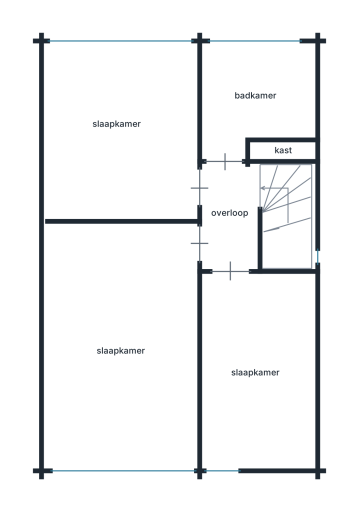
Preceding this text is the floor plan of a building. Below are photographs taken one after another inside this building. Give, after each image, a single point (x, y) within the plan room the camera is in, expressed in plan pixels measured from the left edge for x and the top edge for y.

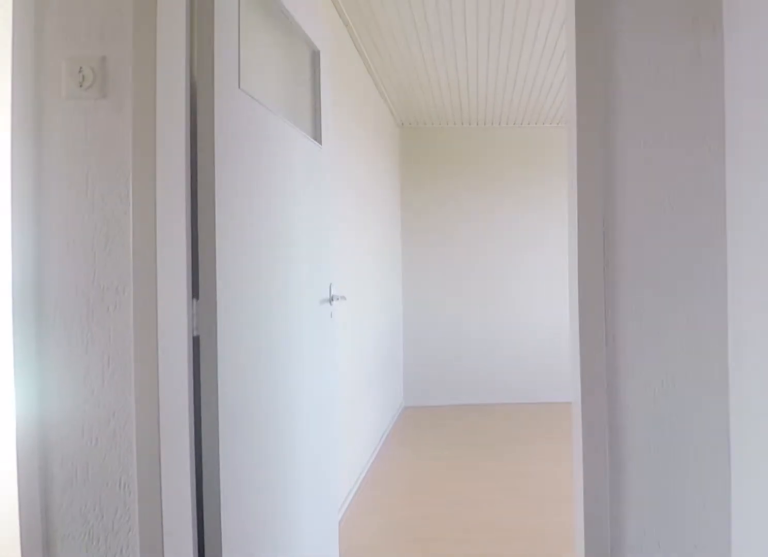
(229, 216)
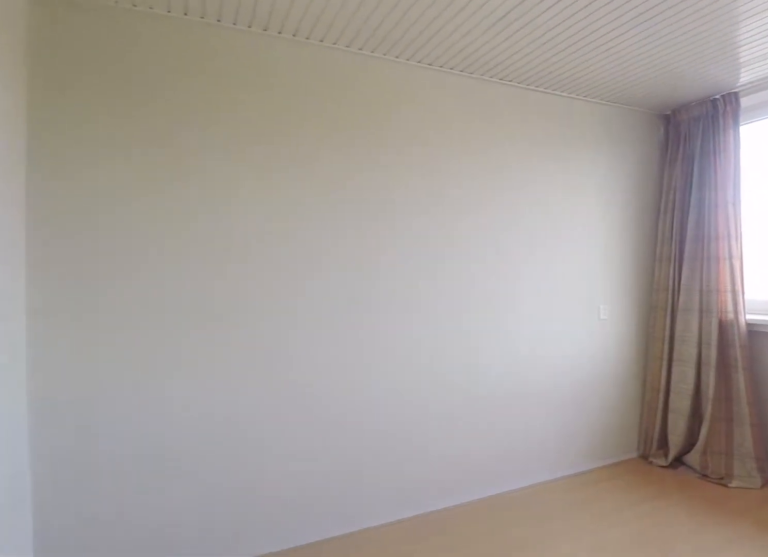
(122, 140)
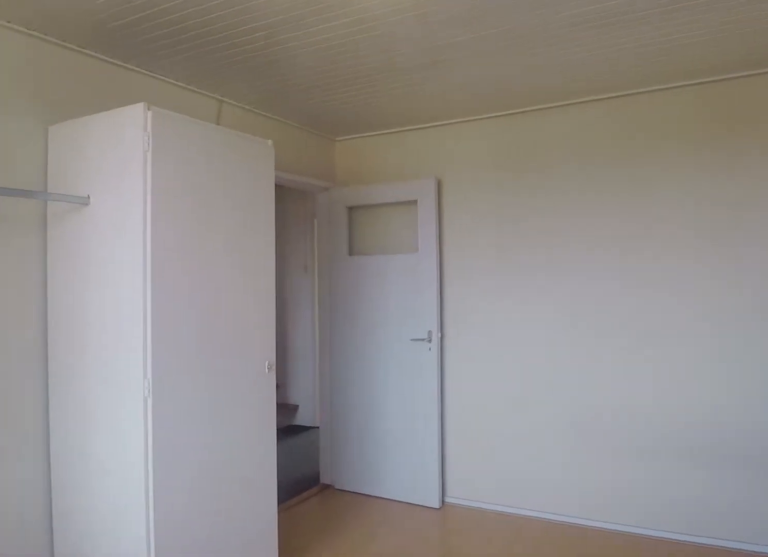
(131, 122)
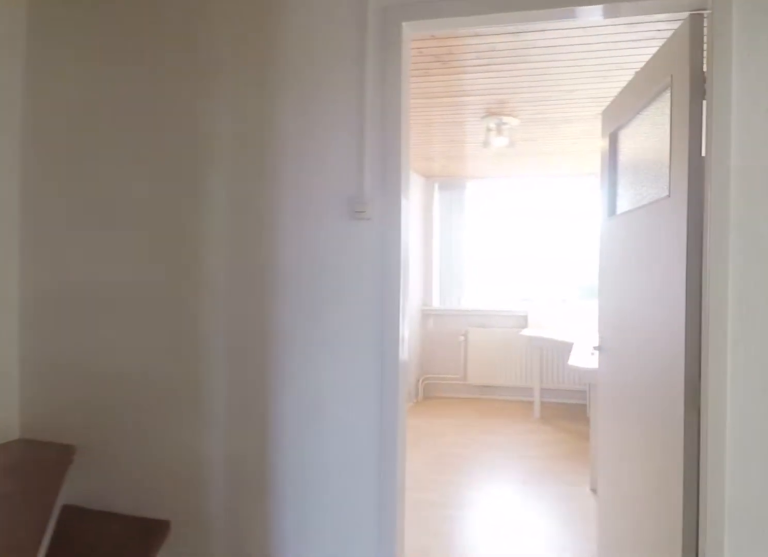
(230, 216)
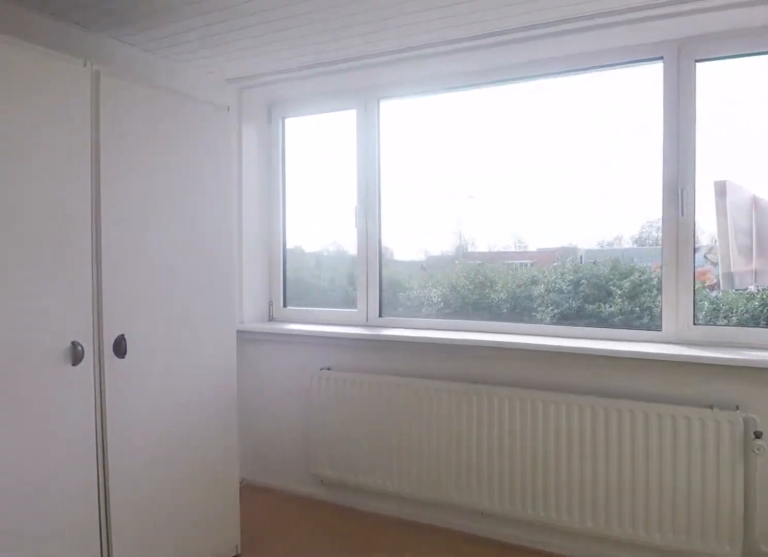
(125, 345)
